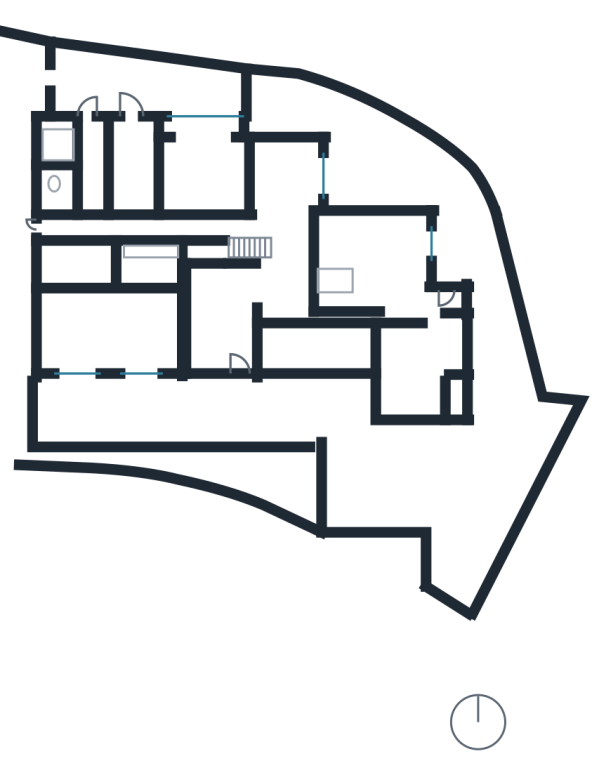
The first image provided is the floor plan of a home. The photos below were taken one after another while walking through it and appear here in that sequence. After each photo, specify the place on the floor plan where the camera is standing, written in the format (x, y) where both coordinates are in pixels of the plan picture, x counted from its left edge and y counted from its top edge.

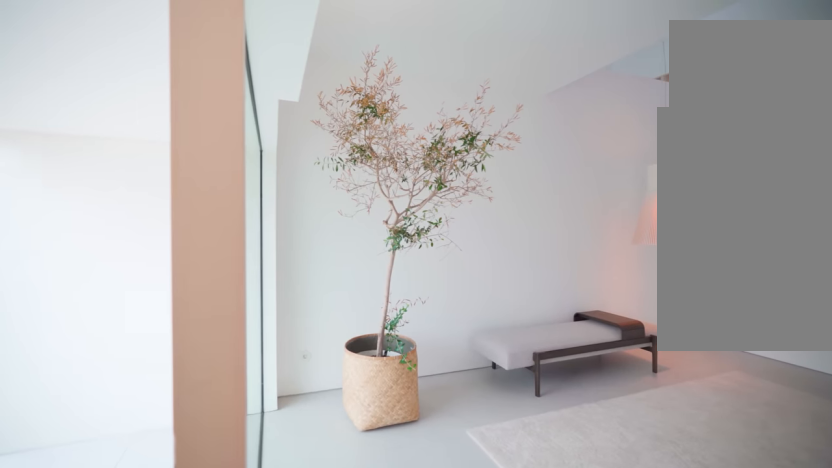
(239, 359)
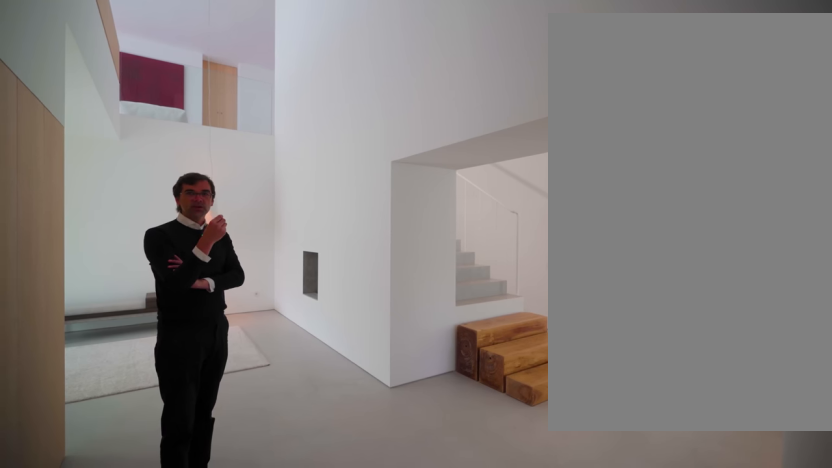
(299, 285)
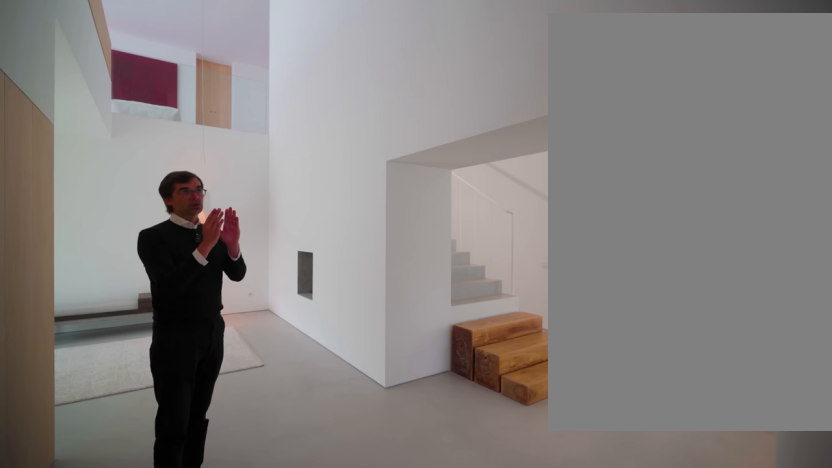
(299, 285)
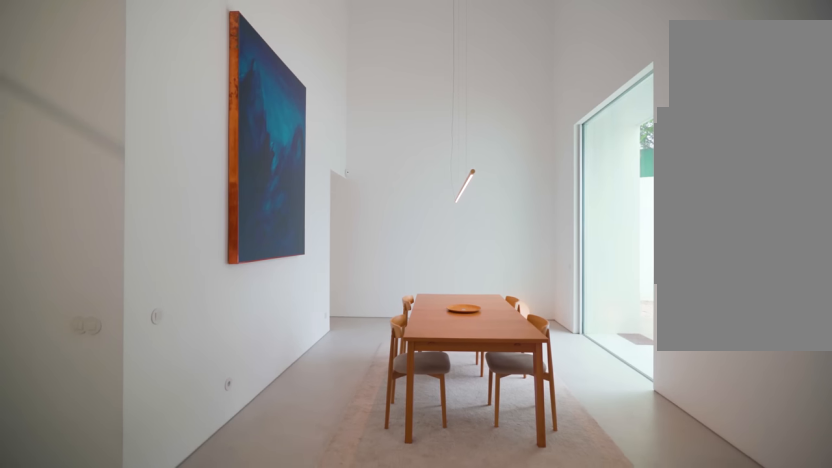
(296, 246)
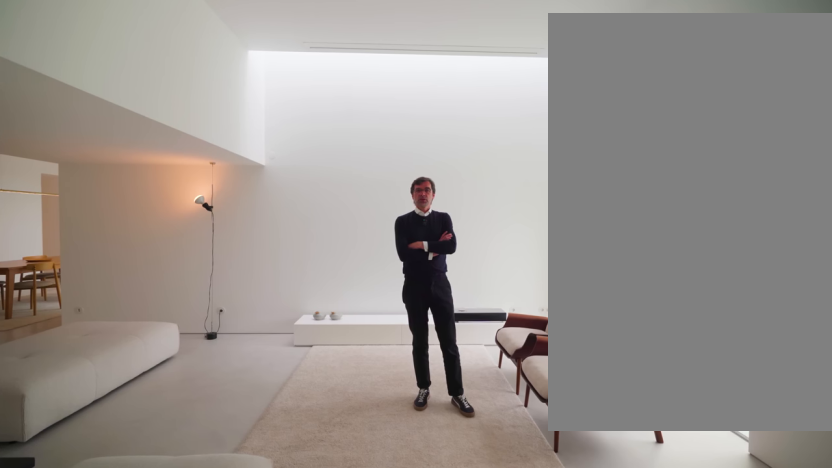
(395, 273)
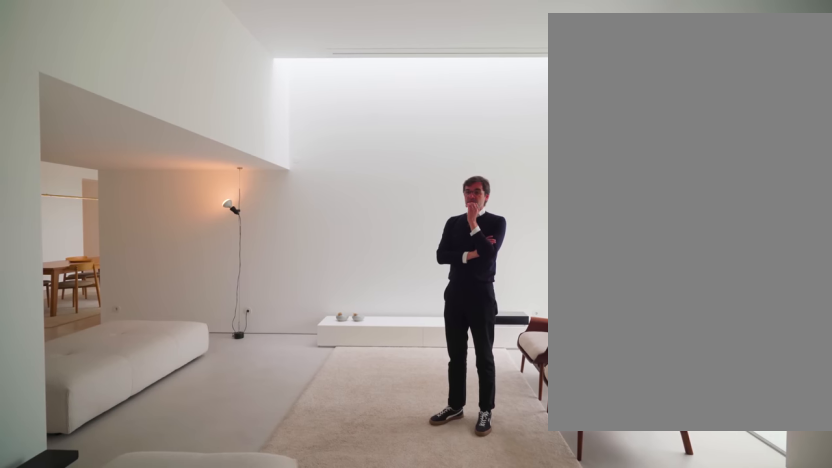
(396, 272)
